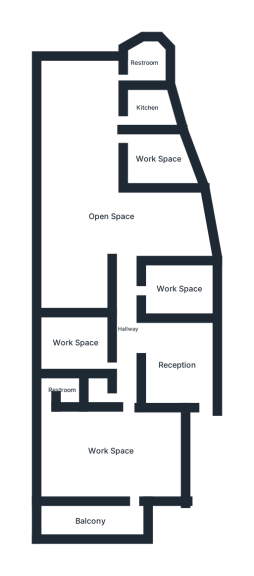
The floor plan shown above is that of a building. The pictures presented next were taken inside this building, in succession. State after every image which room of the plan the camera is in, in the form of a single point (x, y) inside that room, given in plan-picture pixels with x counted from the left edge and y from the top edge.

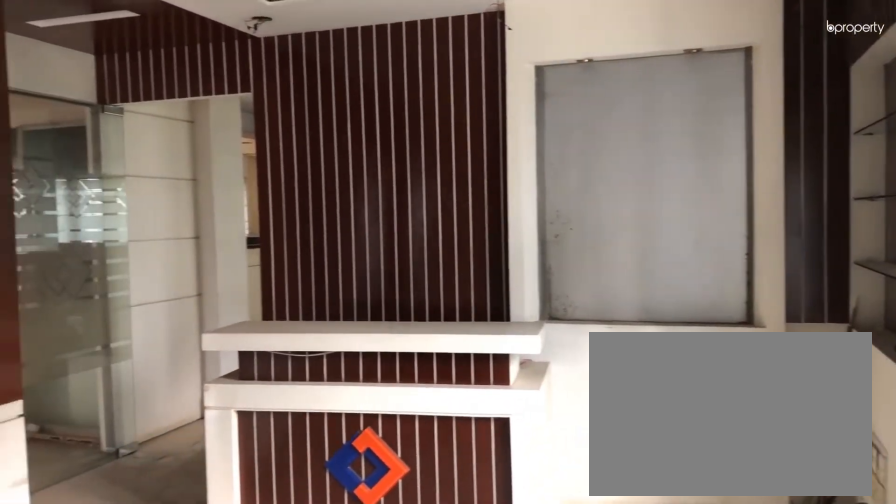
(177, 364)
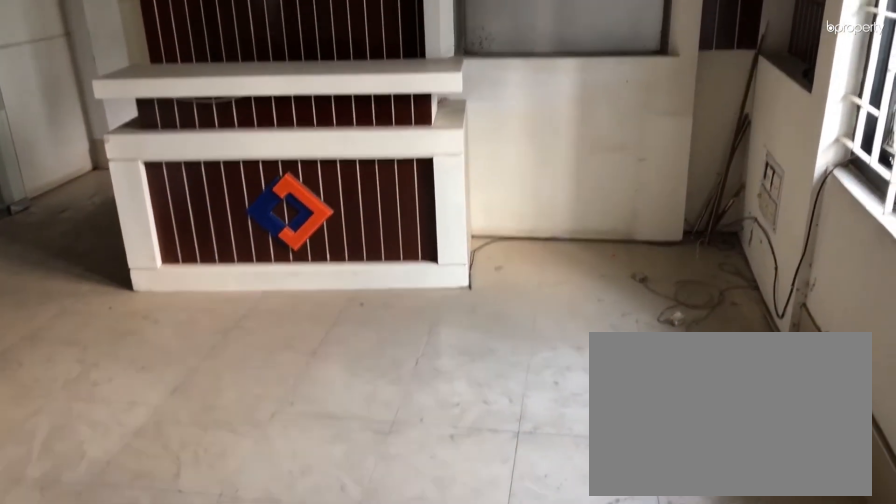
(177, 364)
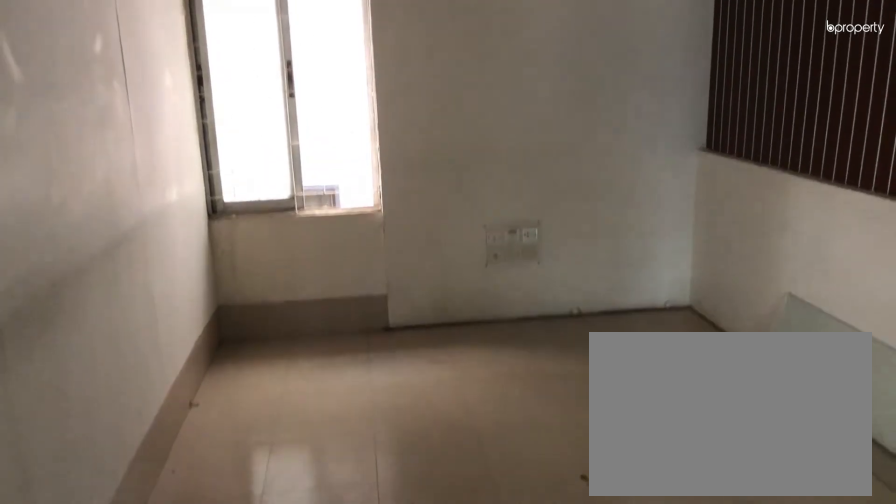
(76, 345)
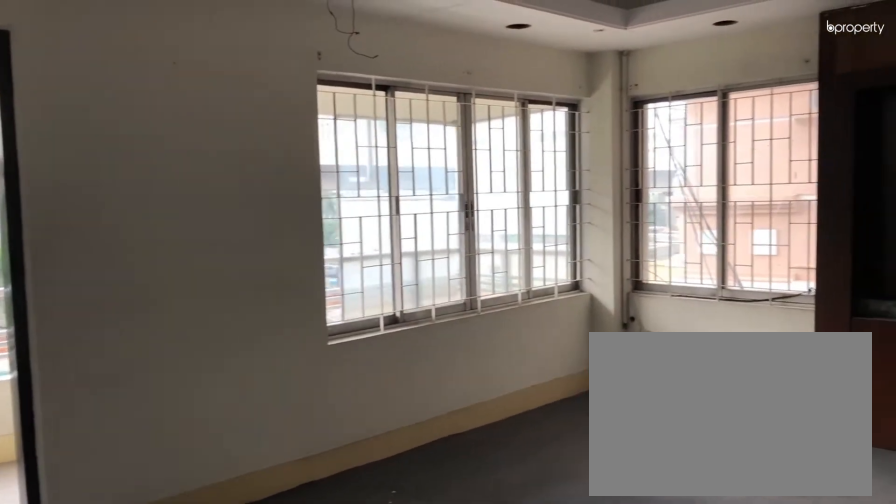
(111, 452)
